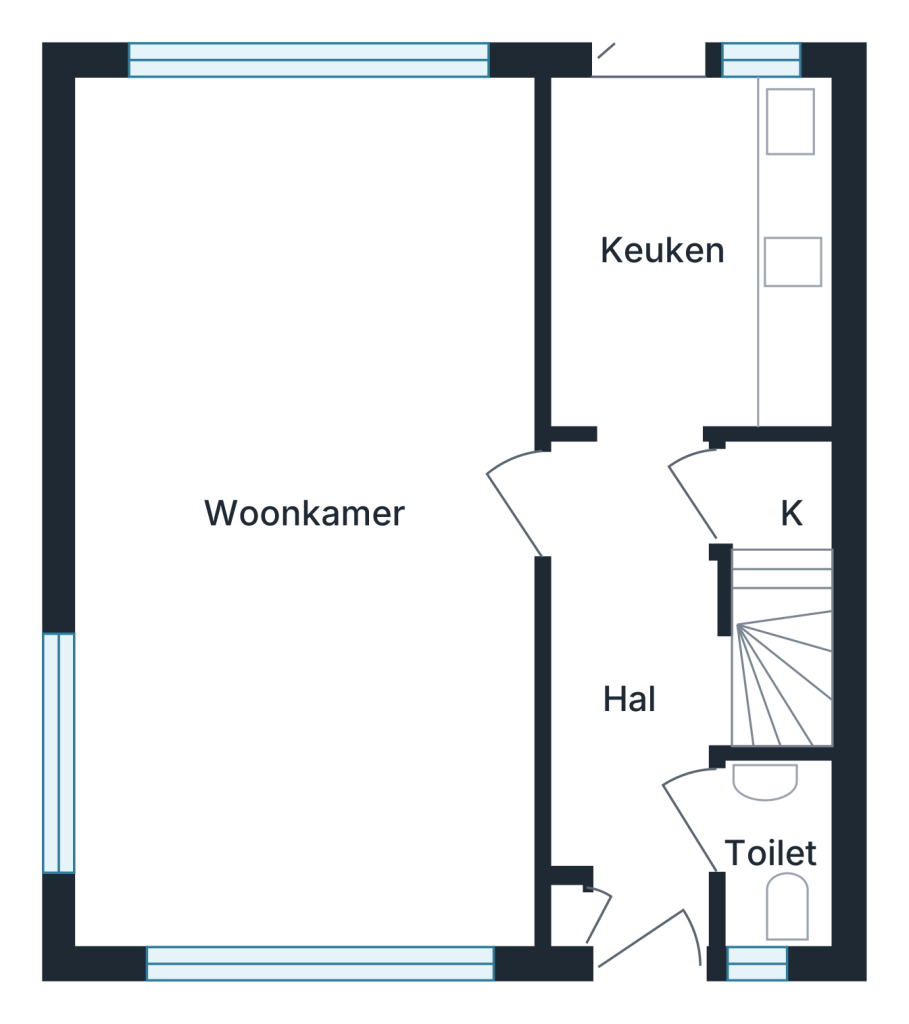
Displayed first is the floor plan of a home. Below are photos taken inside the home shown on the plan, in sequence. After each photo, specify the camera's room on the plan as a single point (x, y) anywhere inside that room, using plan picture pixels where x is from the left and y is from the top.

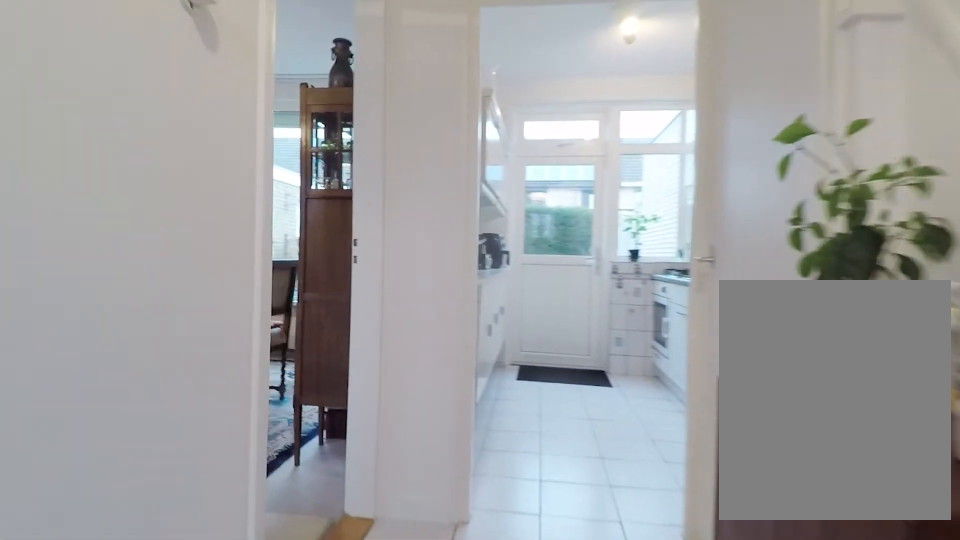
(633, 696)
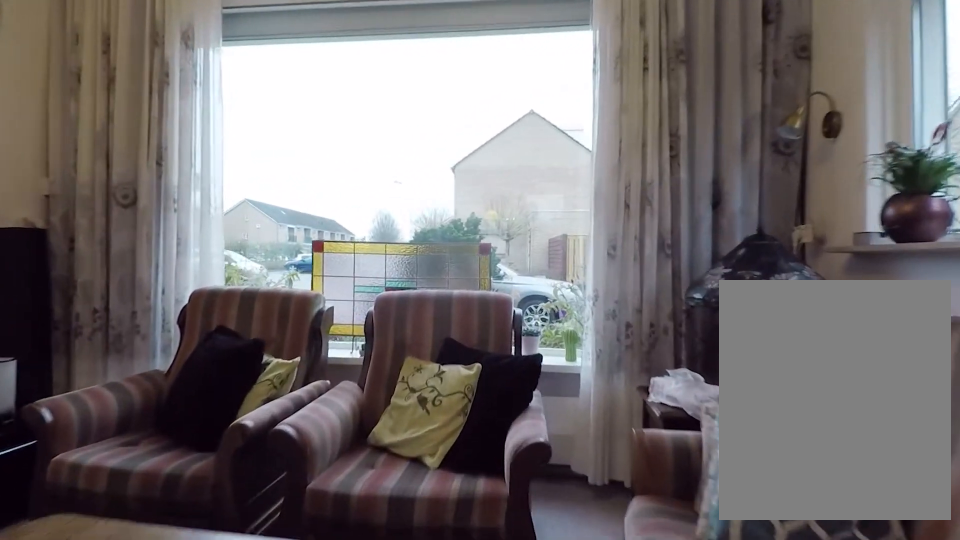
(306, 512)
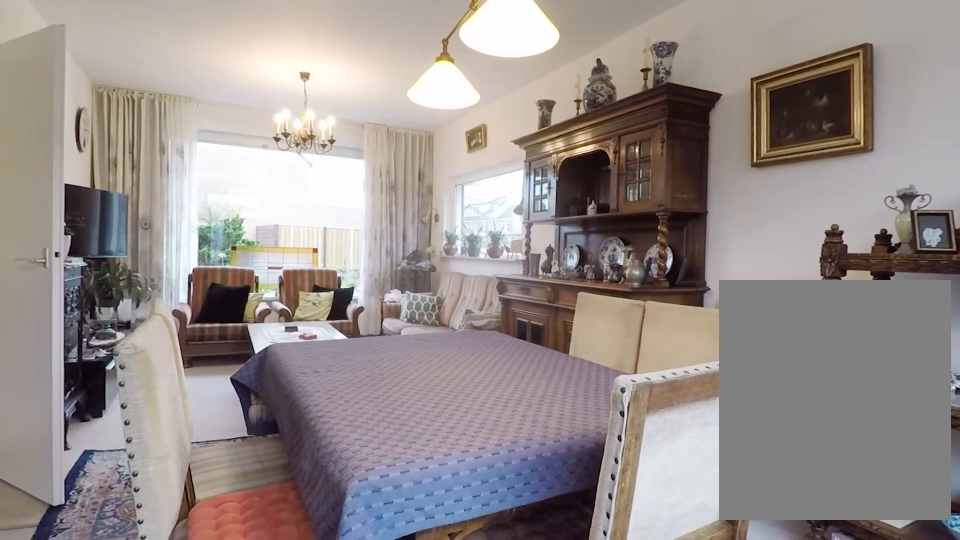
(306, 512)
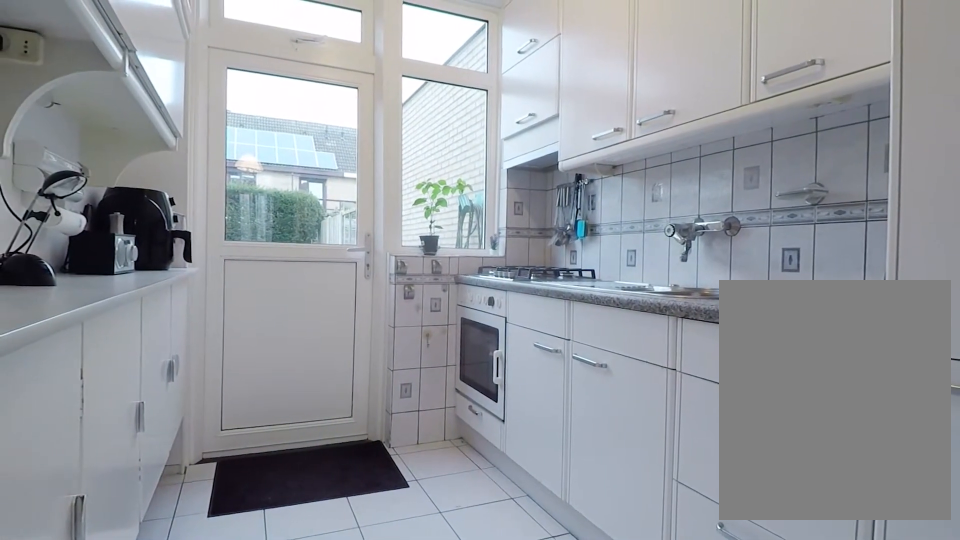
(689, 252)
